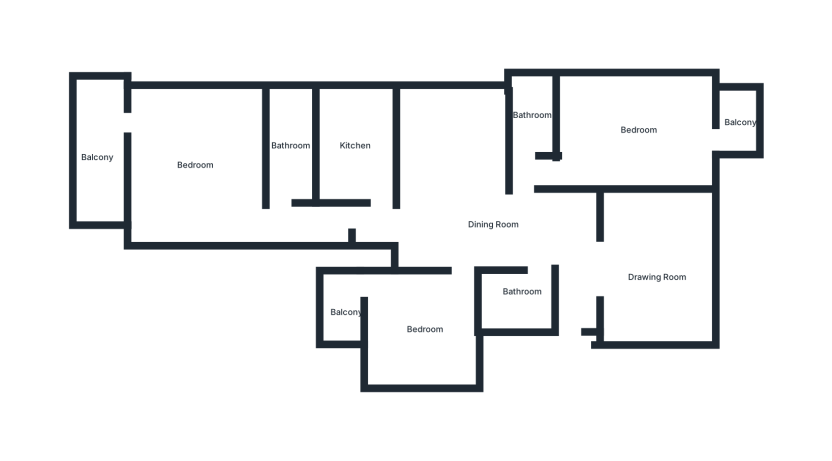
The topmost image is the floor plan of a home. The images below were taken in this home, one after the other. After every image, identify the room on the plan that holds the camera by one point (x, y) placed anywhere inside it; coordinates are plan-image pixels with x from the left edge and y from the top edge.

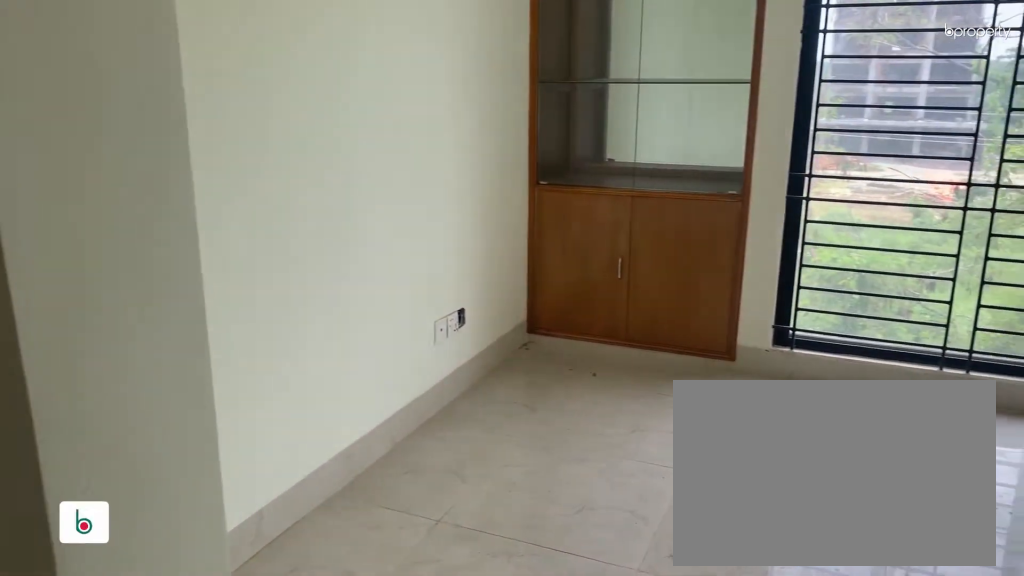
(637, 275)
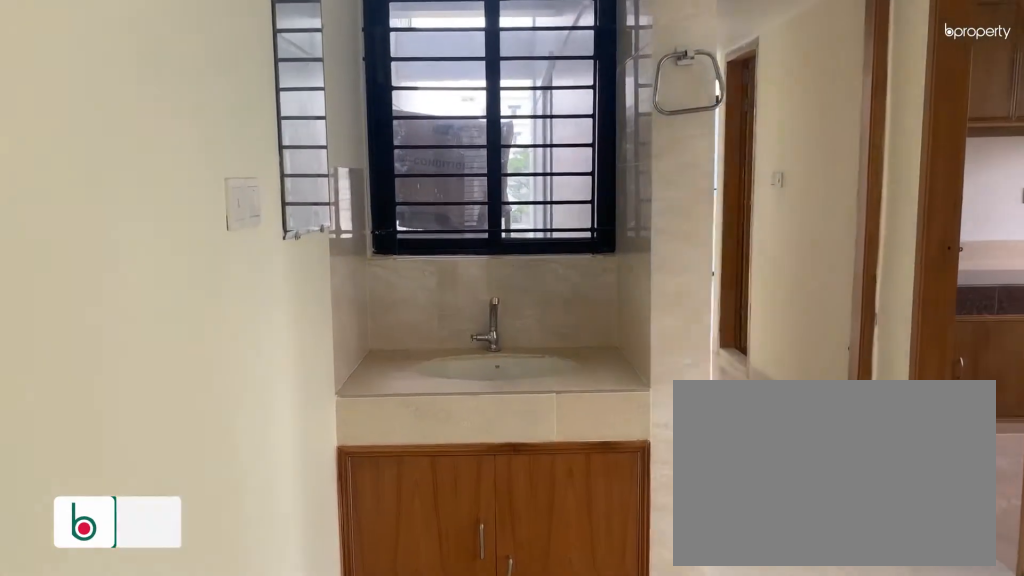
(496, 225)
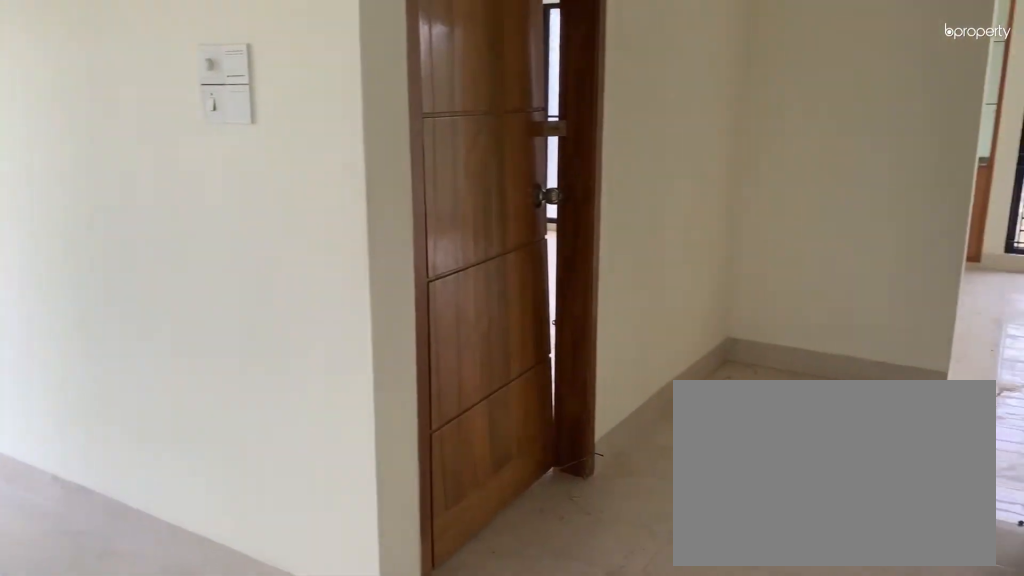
(496, 225)
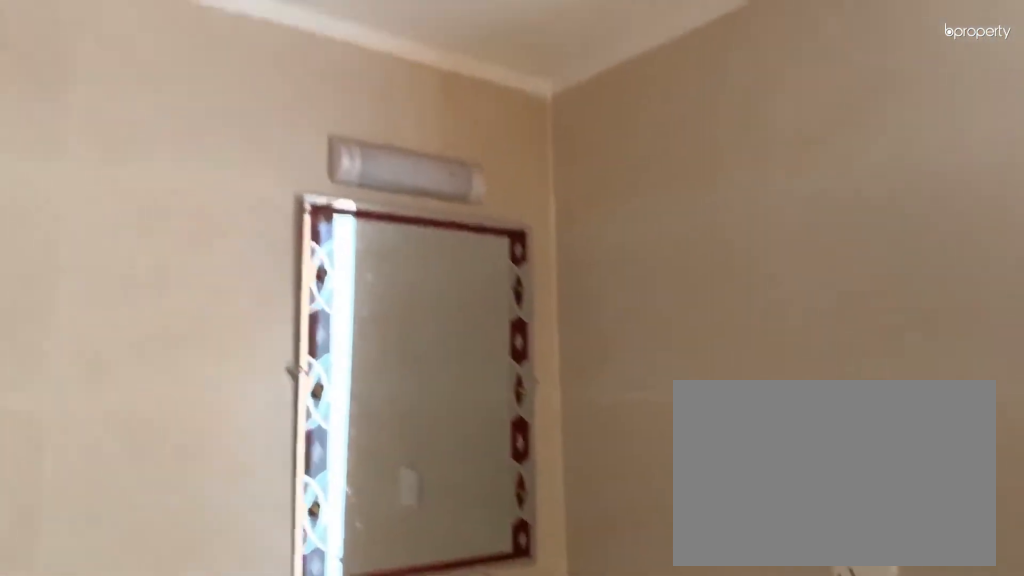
(520, 295)
